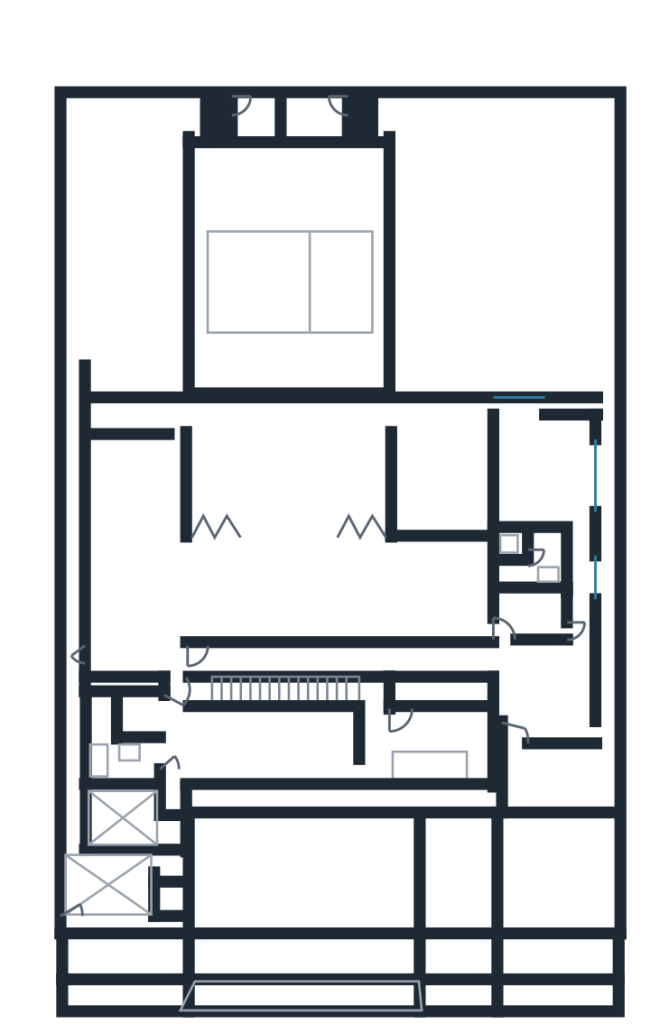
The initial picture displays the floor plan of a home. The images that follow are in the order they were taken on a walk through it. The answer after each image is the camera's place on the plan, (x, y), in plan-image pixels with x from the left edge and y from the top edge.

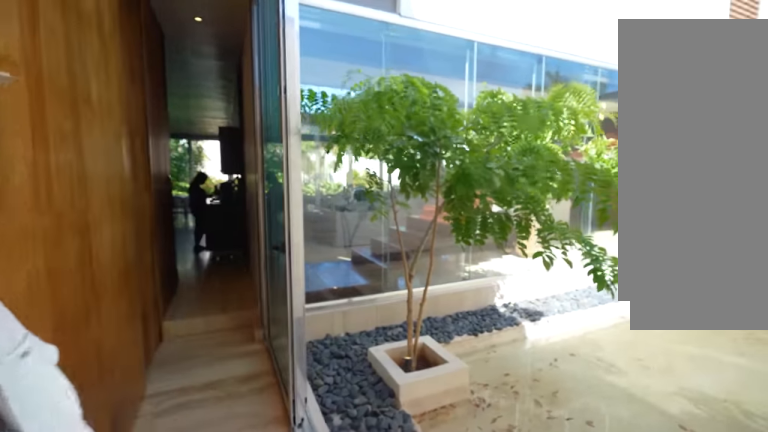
(177, 778)
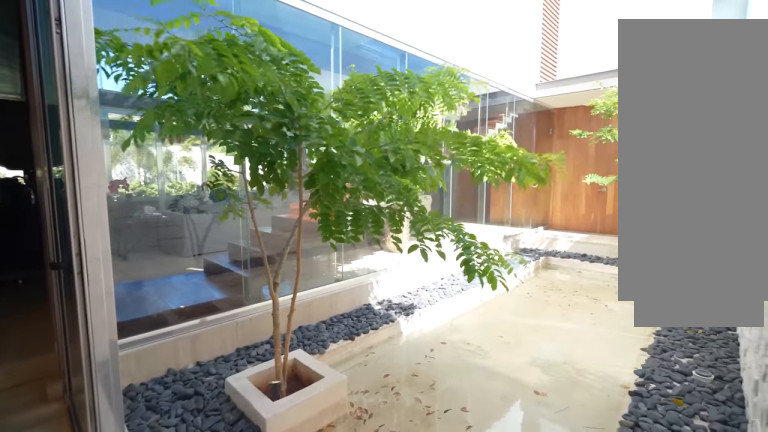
(199, 766)
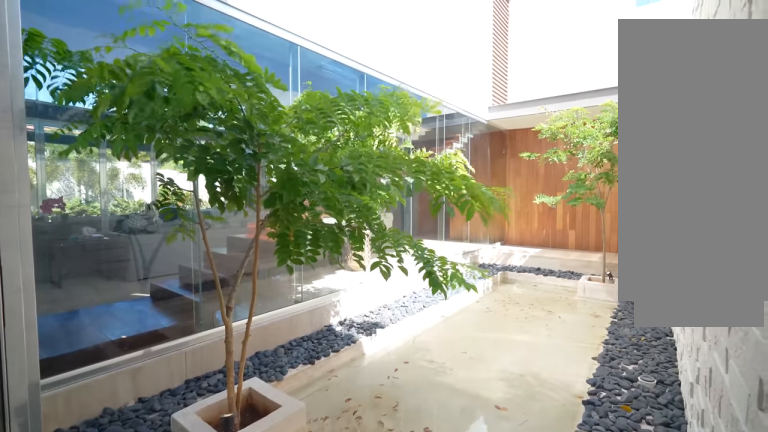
(198, 766)
